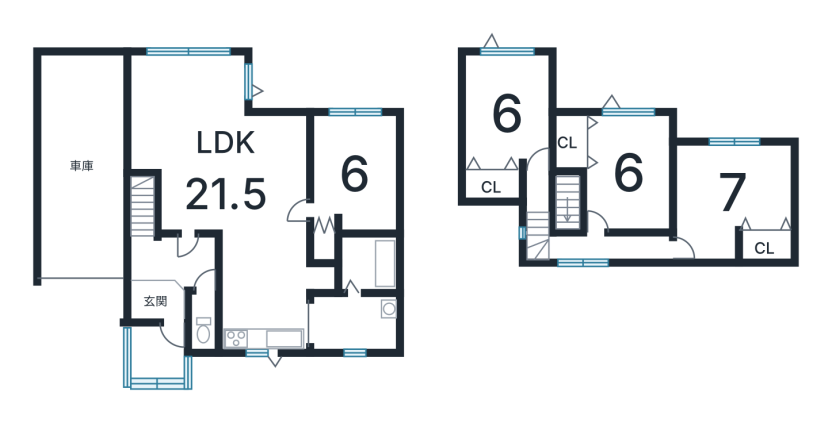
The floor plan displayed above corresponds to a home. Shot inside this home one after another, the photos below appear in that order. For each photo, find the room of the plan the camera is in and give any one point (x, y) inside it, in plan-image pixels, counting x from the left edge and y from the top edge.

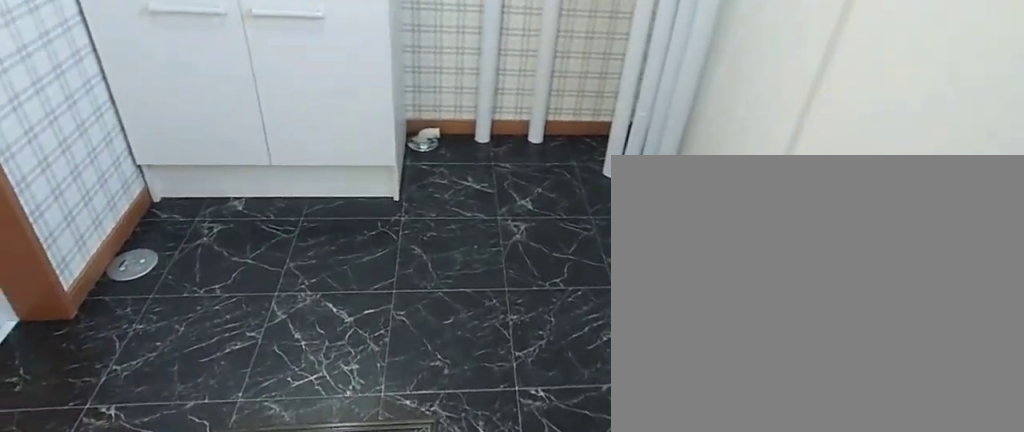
(355, 322)
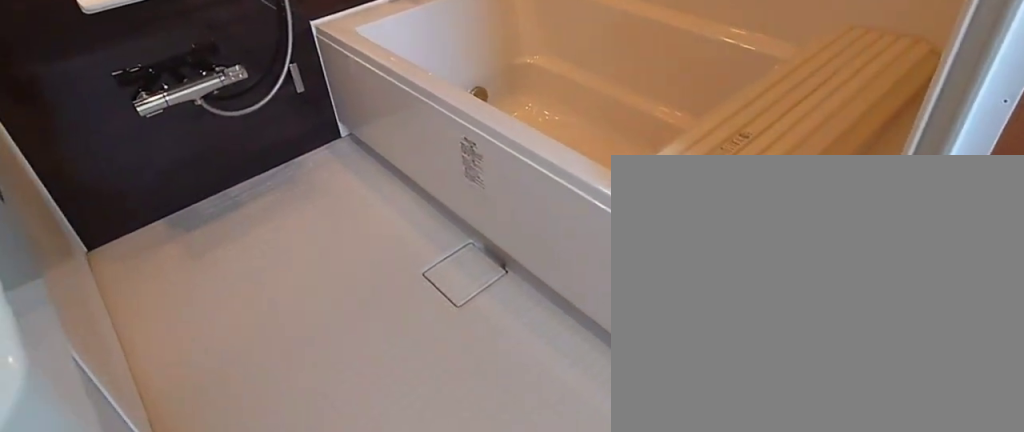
(355, 322)
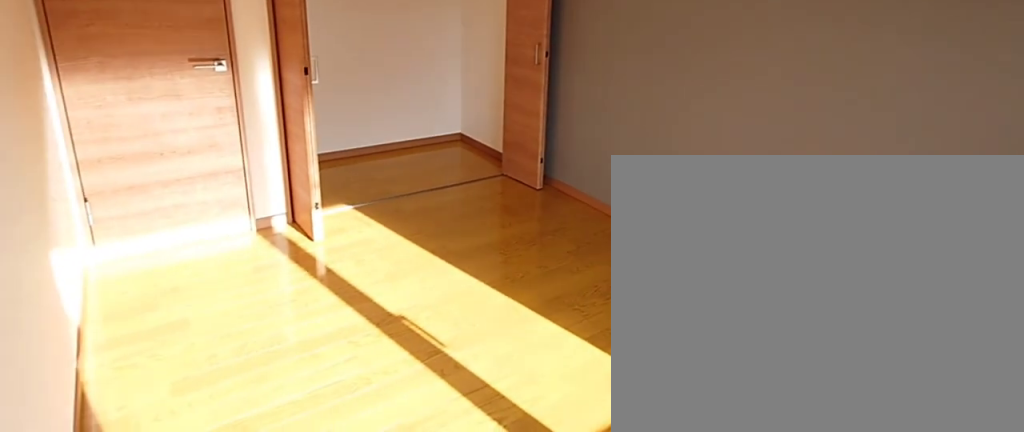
(513, 113)
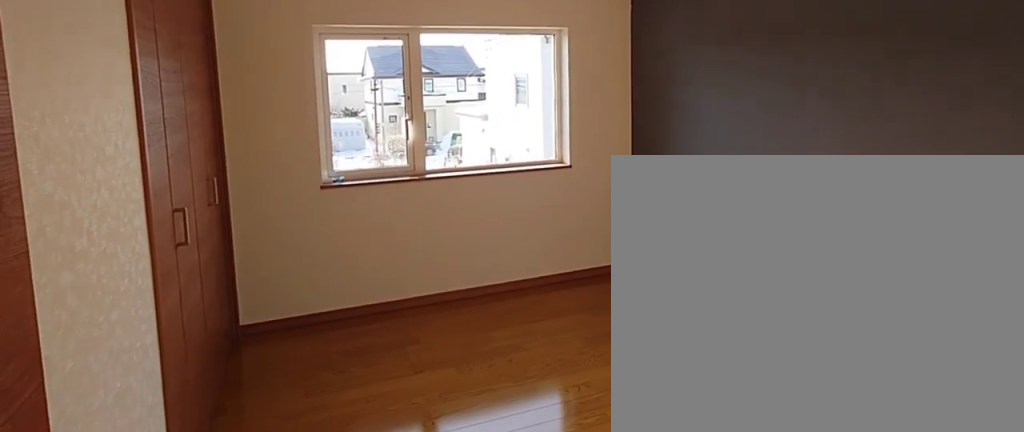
(631, 169)
